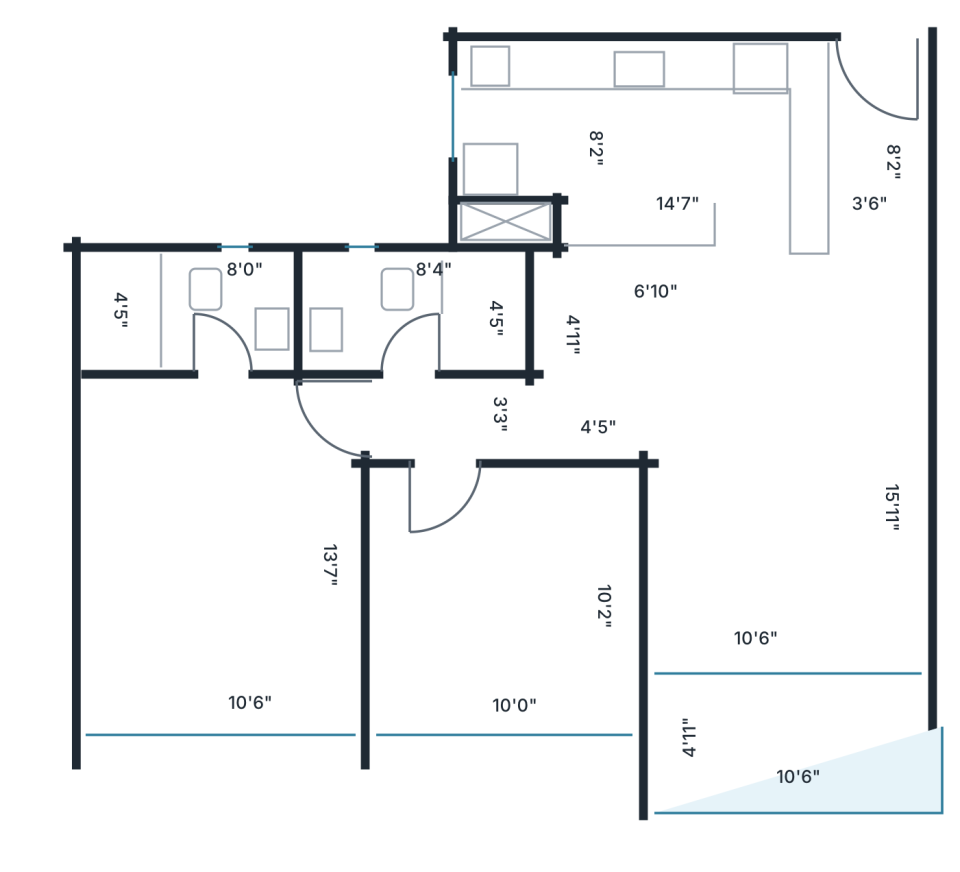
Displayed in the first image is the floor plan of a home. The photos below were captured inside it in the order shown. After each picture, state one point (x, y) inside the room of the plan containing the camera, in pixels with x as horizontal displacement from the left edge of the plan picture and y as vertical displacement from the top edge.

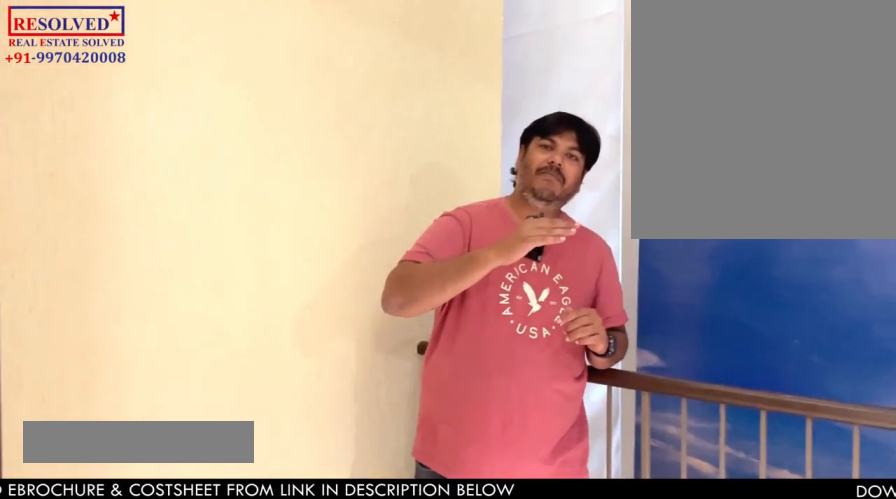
(787, 739)
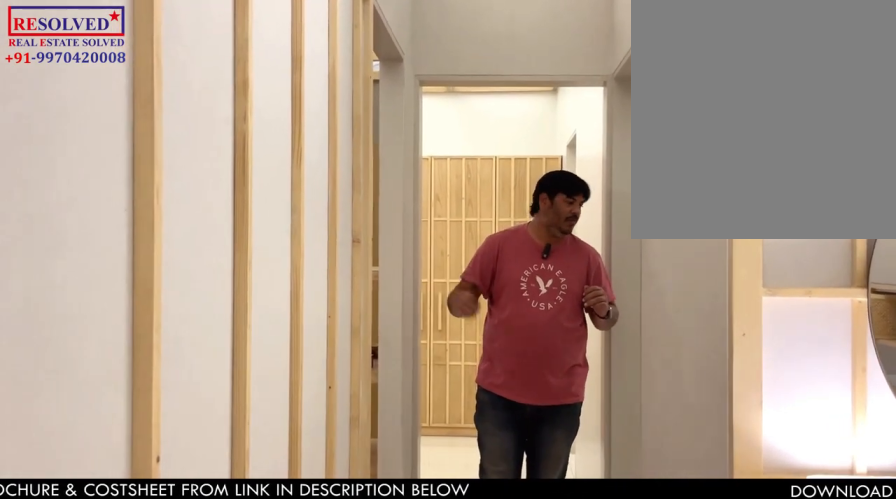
(446, 418)
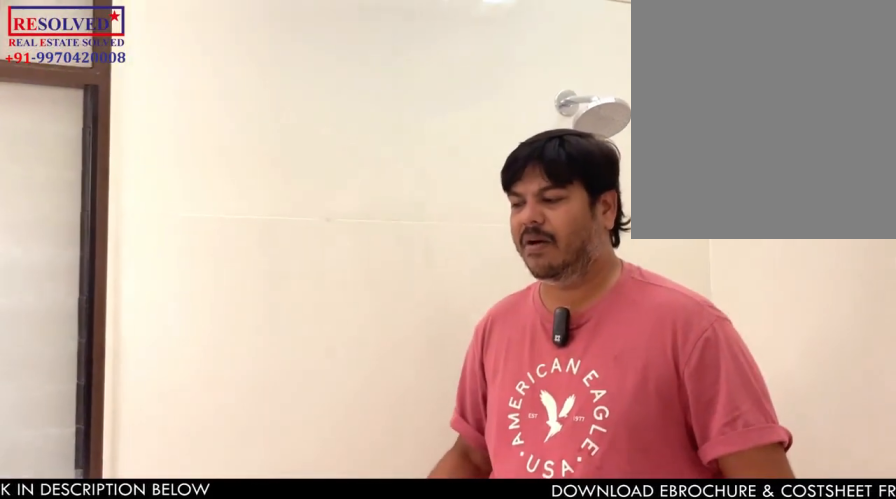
(415, 311)
